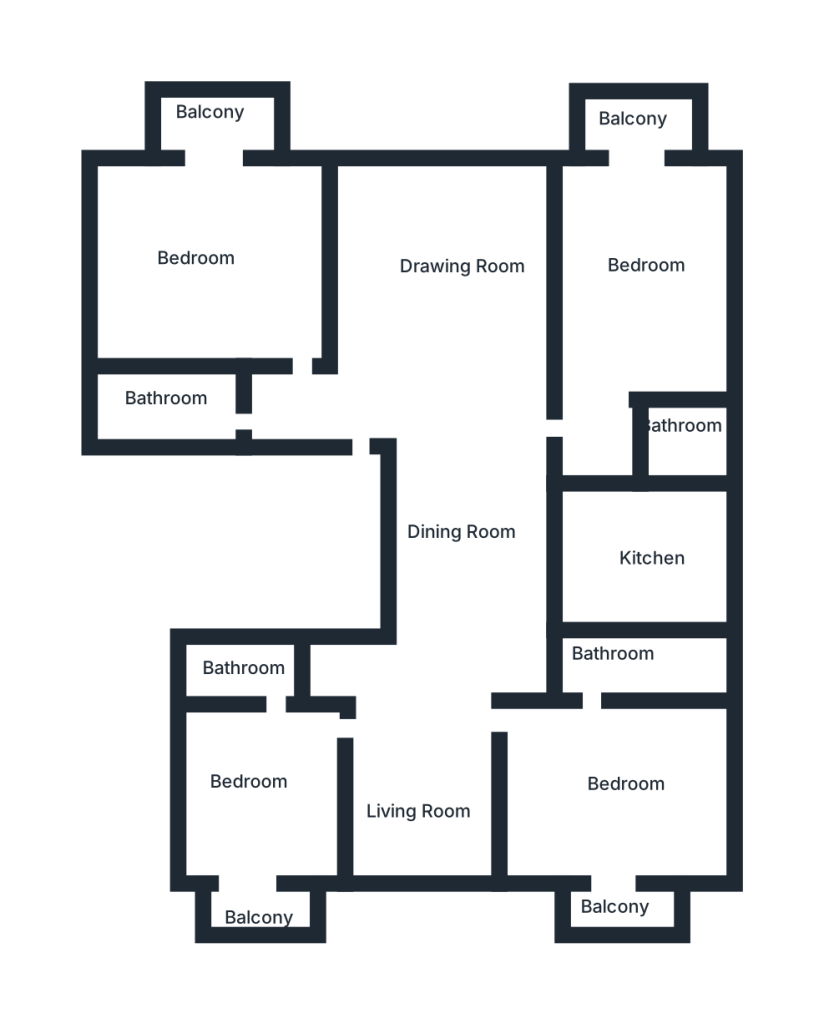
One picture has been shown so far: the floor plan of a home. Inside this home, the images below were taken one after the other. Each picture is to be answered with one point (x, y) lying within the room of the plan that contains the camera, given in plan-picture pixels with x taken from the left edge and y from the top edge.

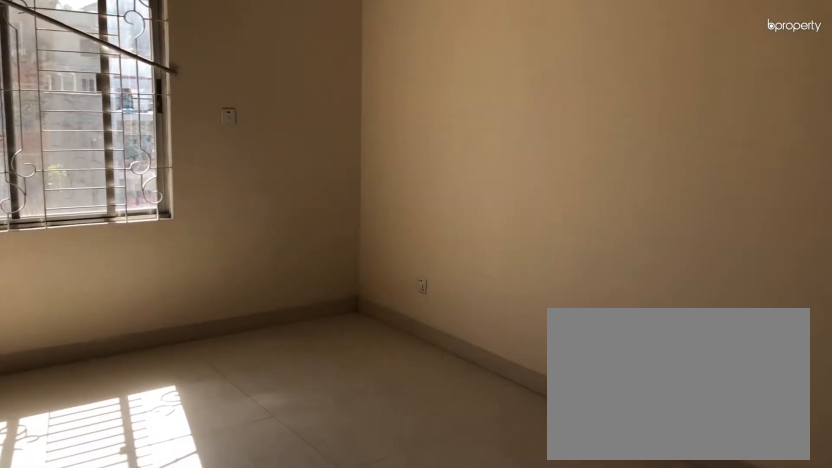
(467, 398)
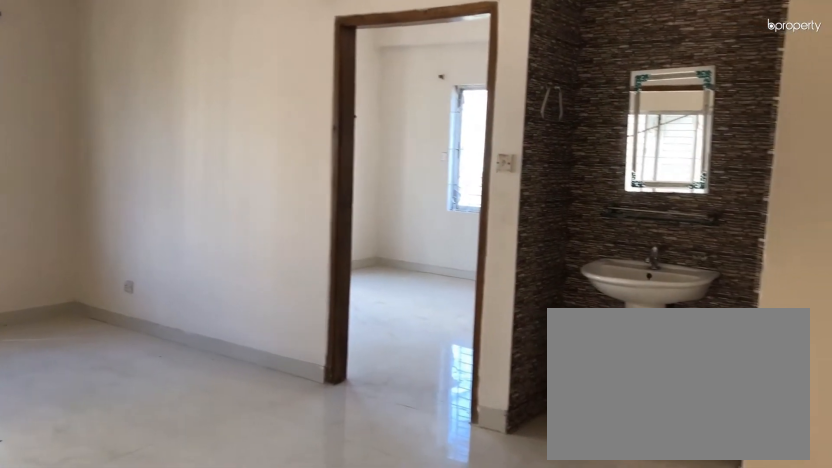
(439, 703)
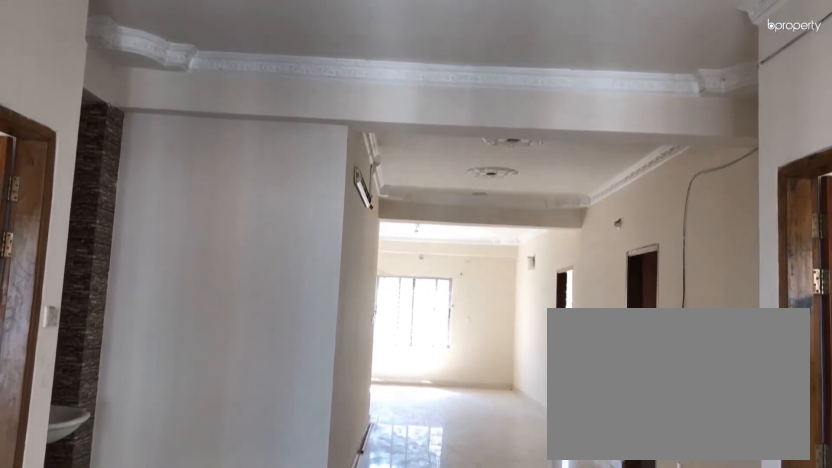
(439, 703)
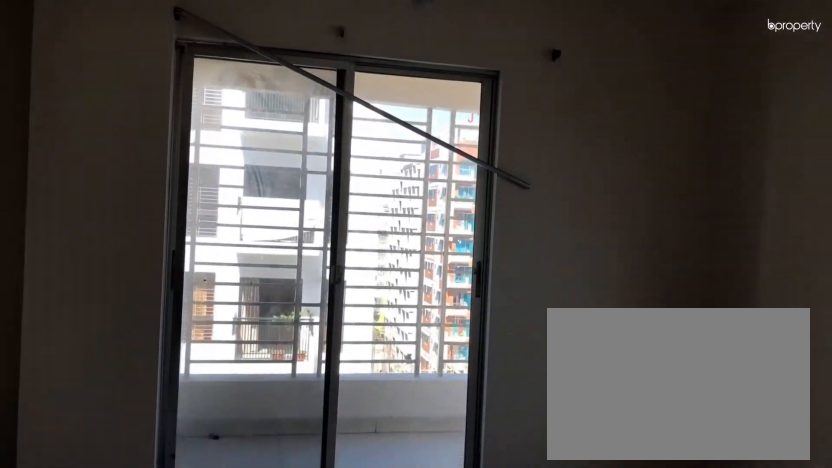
(268, 800)
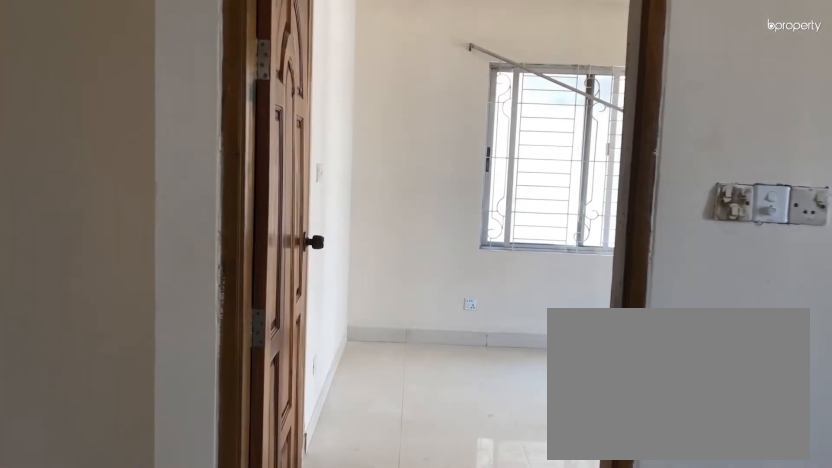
(494, 725)
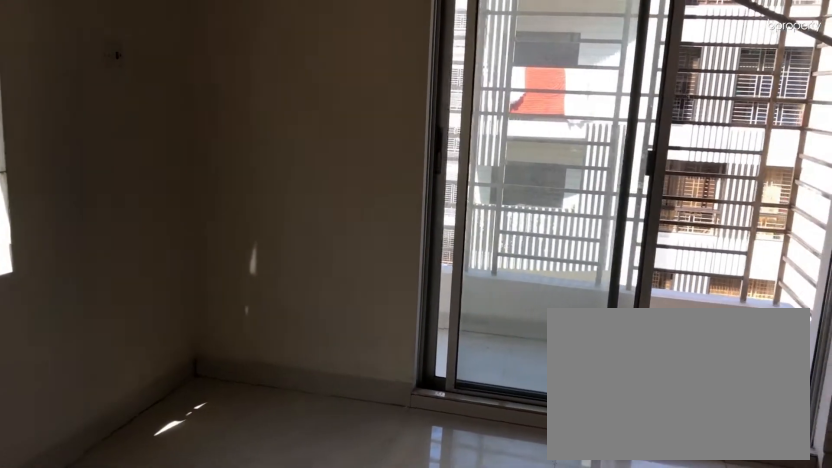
(613, 774)
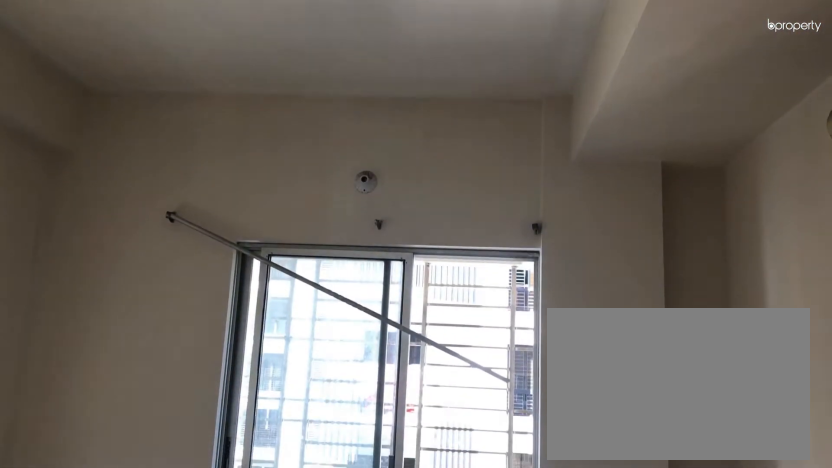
(613, 774)
